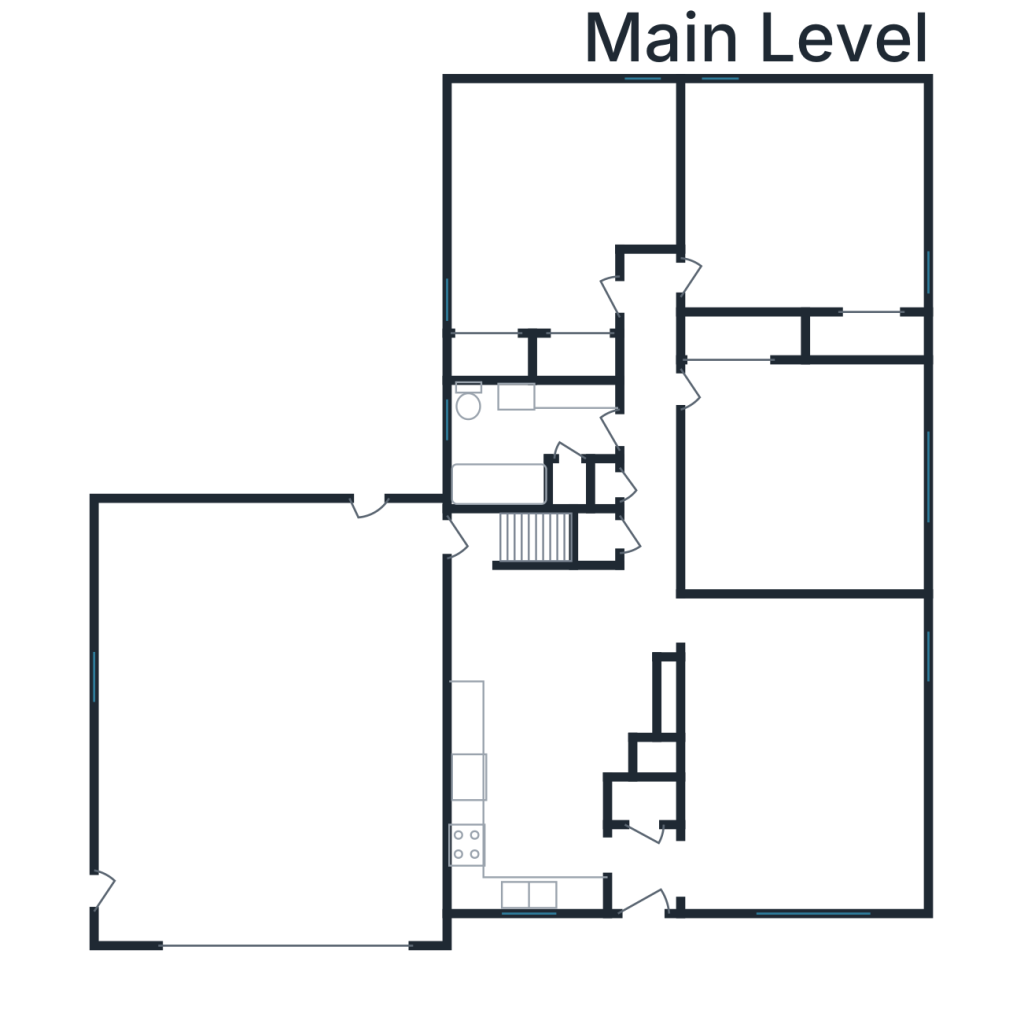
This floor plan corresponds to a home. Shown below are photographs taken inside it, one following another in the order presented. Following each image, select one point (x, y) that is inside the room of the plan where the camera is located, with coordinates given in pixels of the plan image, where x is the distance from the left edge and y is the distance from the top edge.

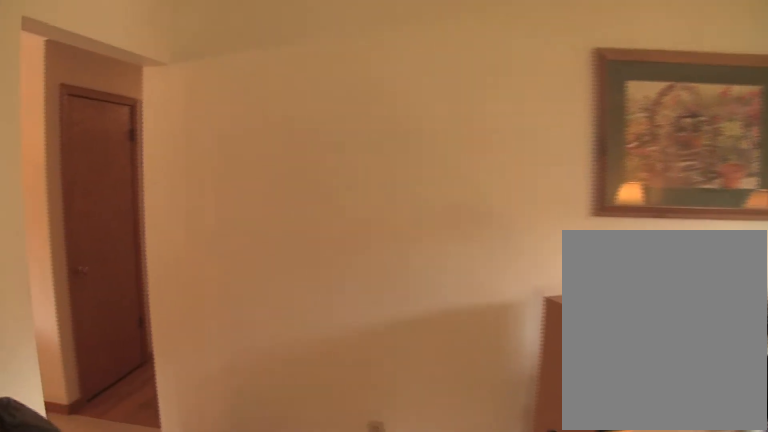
(799, 754)
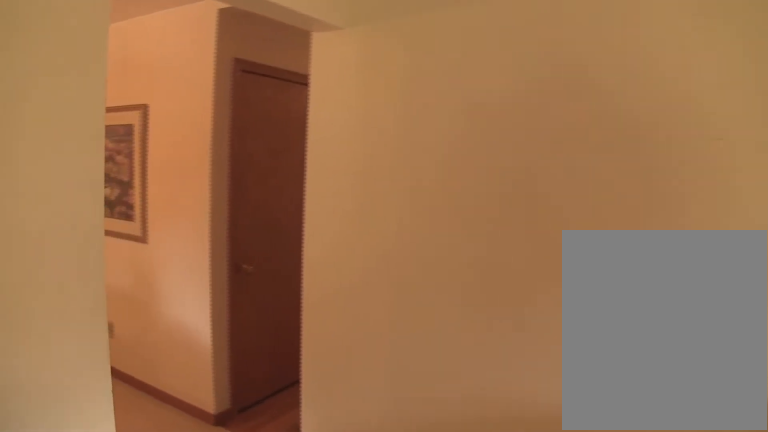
(799, 754)
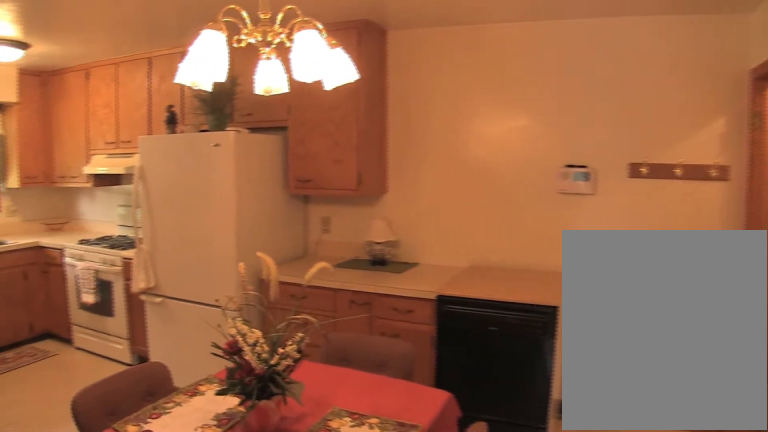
(546, 725)
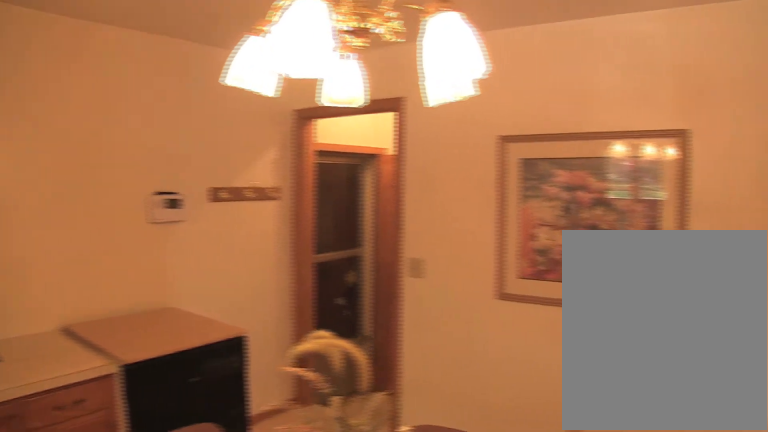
(546, 725)
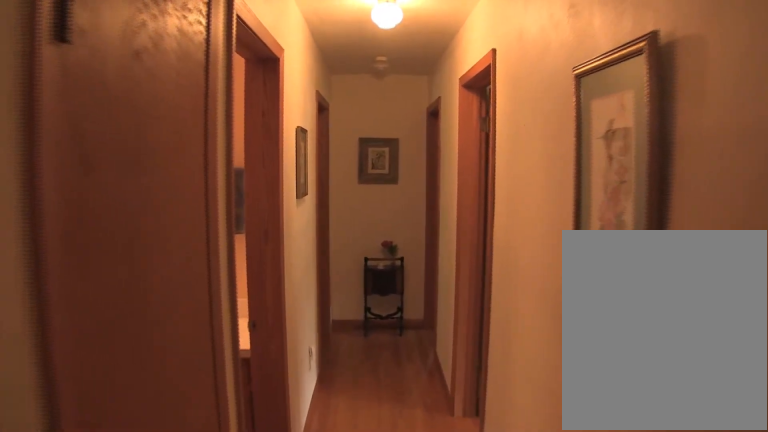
(650, 408)
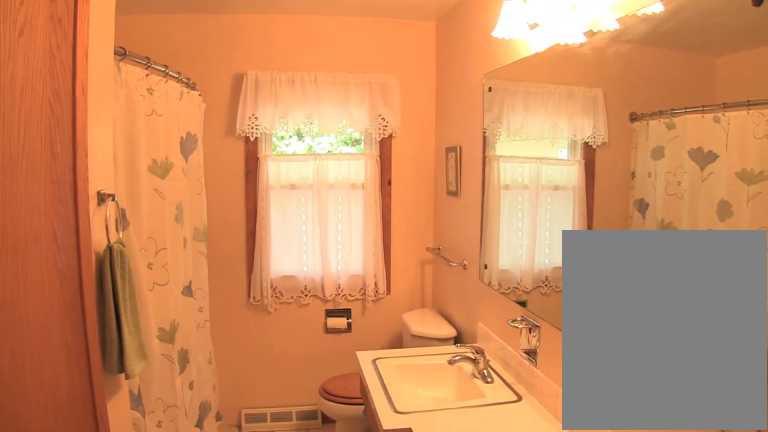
(525, 438)
